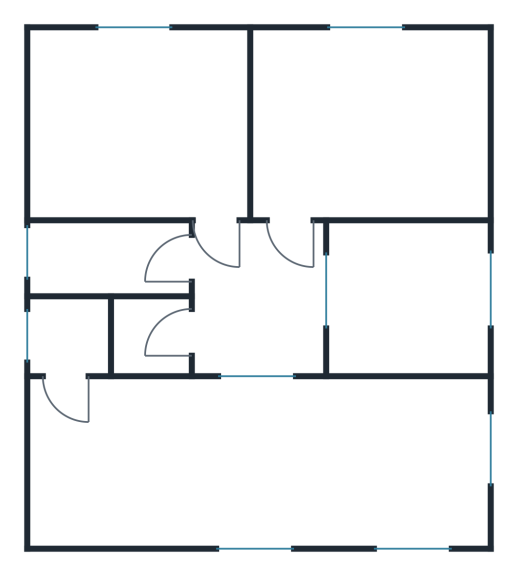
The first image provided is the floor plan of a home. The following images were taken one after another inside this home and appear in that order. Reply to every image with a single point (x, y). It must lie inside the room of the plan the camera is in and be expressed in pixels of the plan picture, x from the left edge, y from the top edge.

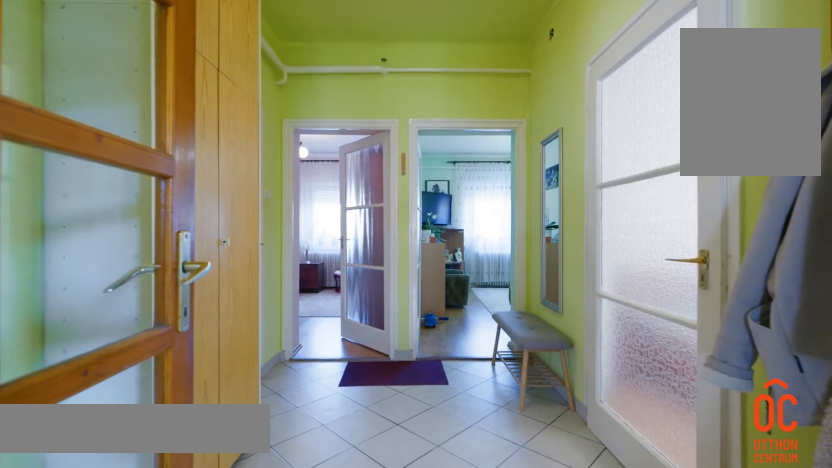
(263, 311)
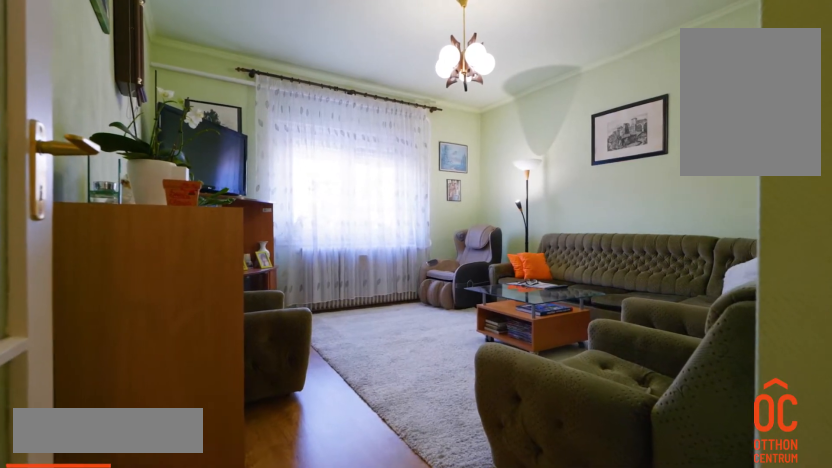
(410, 114)
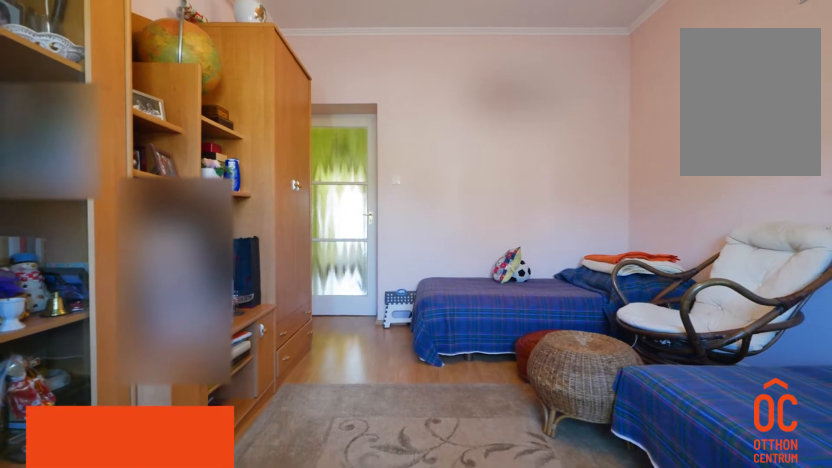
(155, 114)
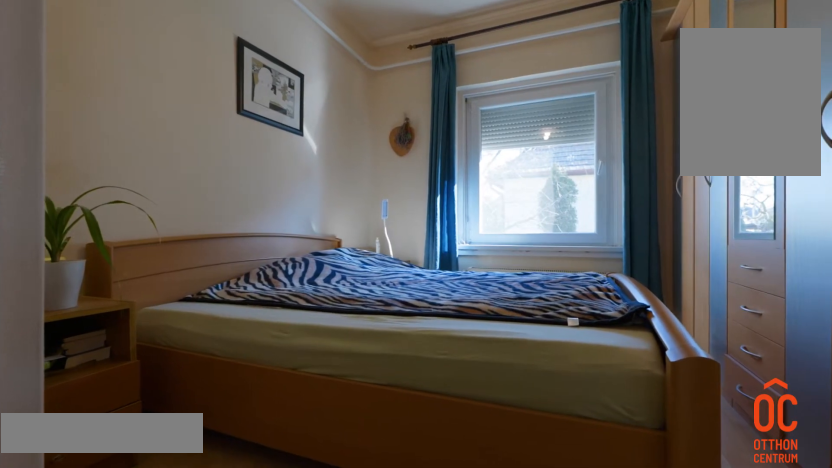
(421, 293)
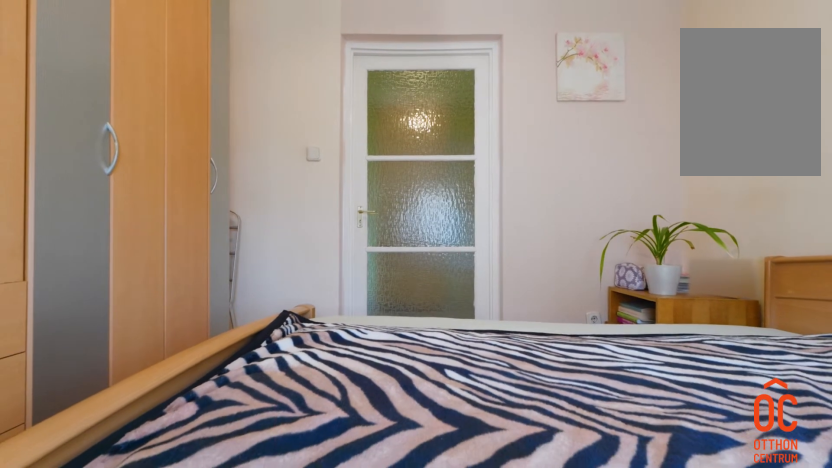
(422, 293)
